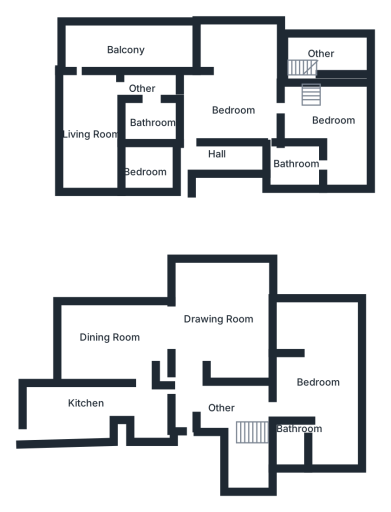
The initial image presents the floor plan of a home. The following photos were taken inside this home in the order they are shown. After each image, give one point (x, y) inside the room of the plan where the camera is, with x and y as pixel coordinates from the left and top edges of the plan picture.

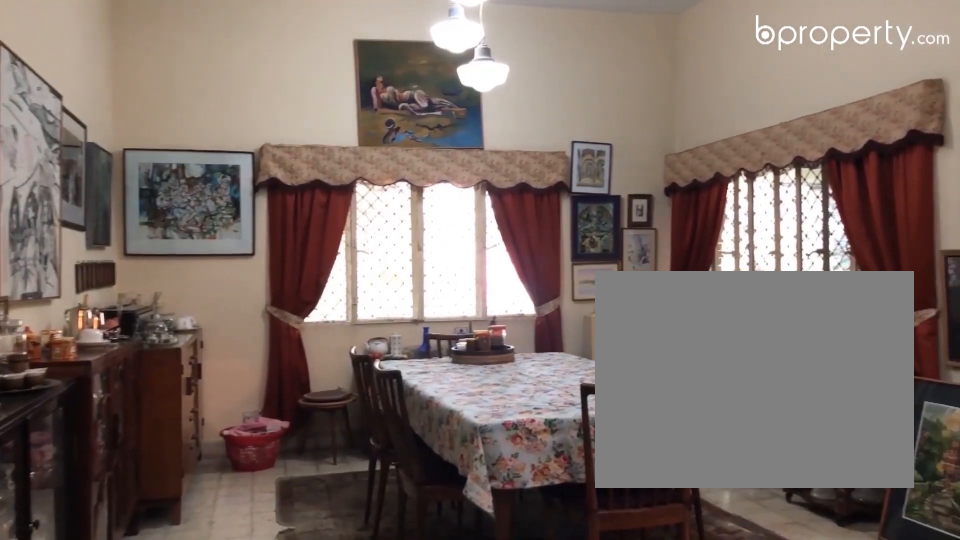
(112, 337)
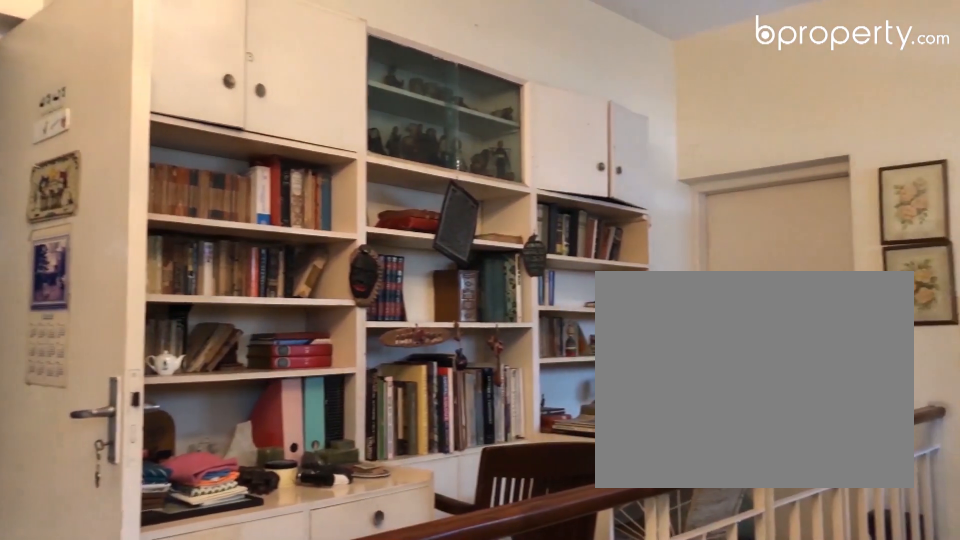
(211, 154)
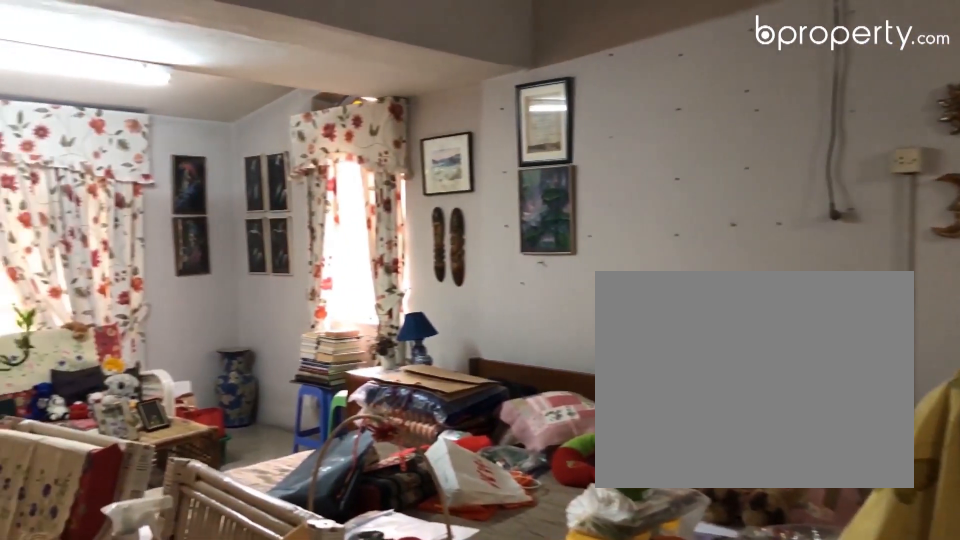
(245, 89)
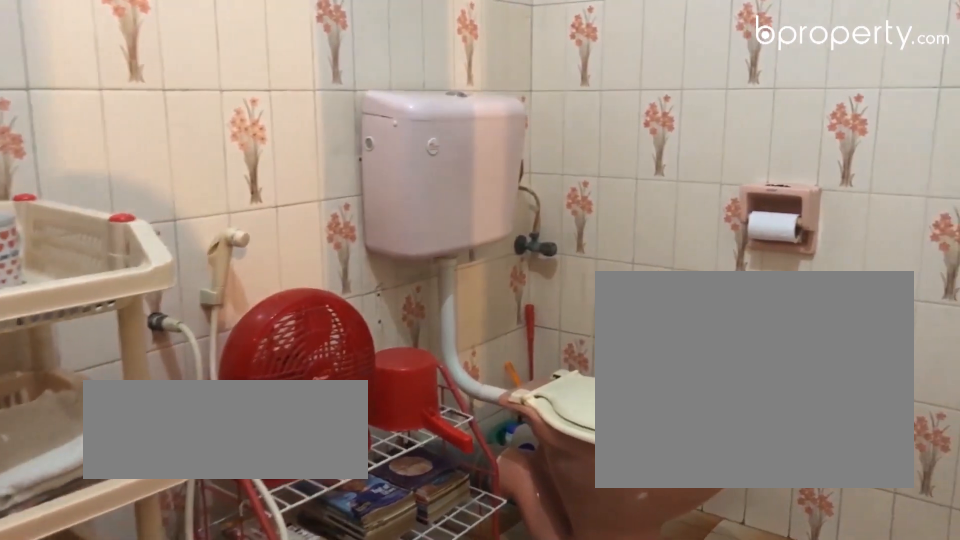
(158, 126)
